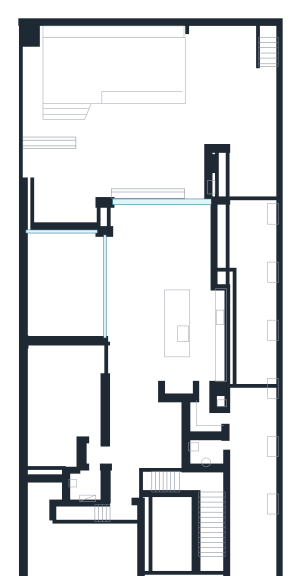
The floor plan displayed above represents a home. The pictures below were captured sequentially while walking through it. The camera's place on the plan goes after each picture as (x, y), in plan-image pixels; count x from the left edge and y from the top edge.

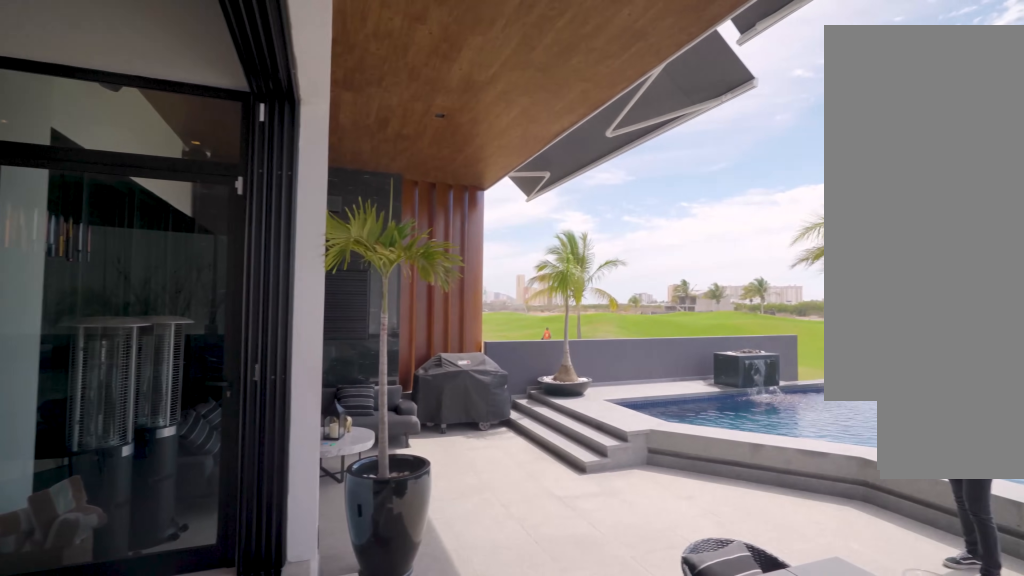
(147, 196)
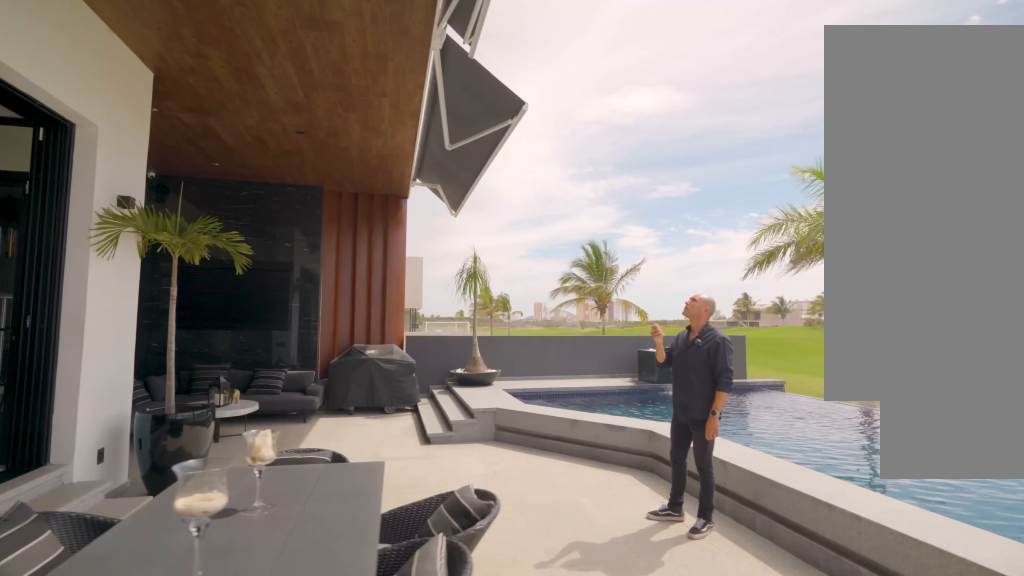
(196, 148)
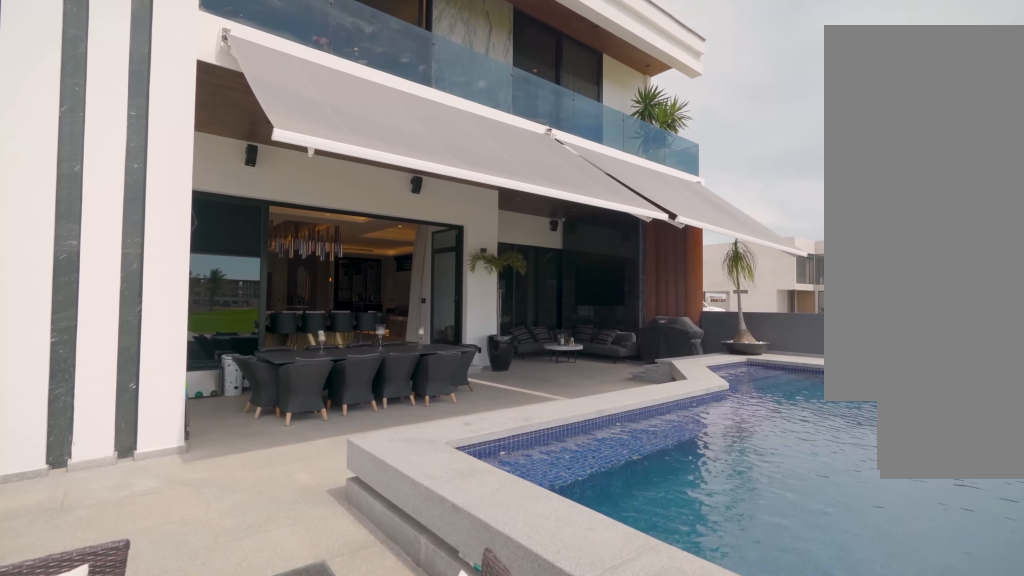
(209, 97)
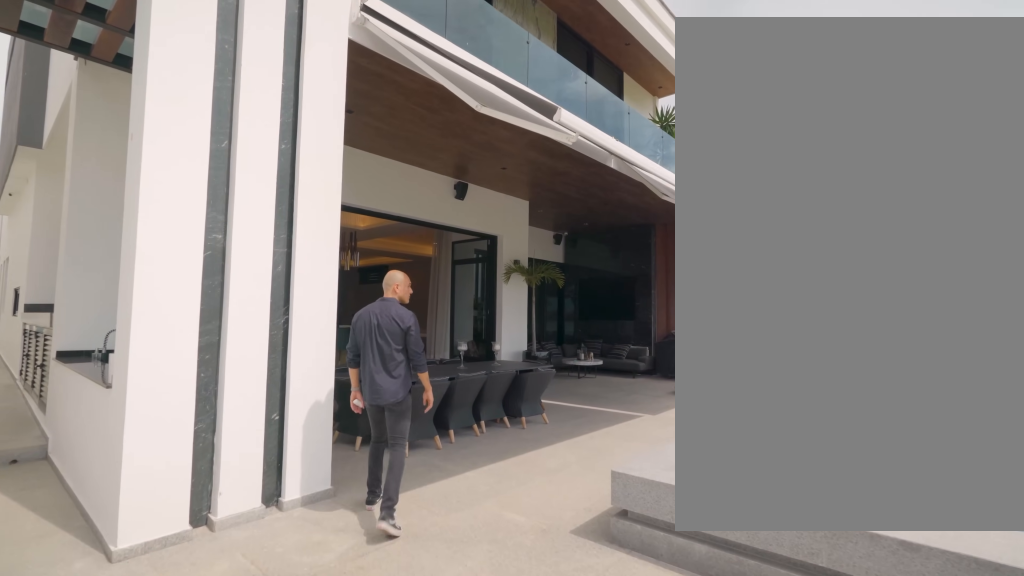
(209, 97)
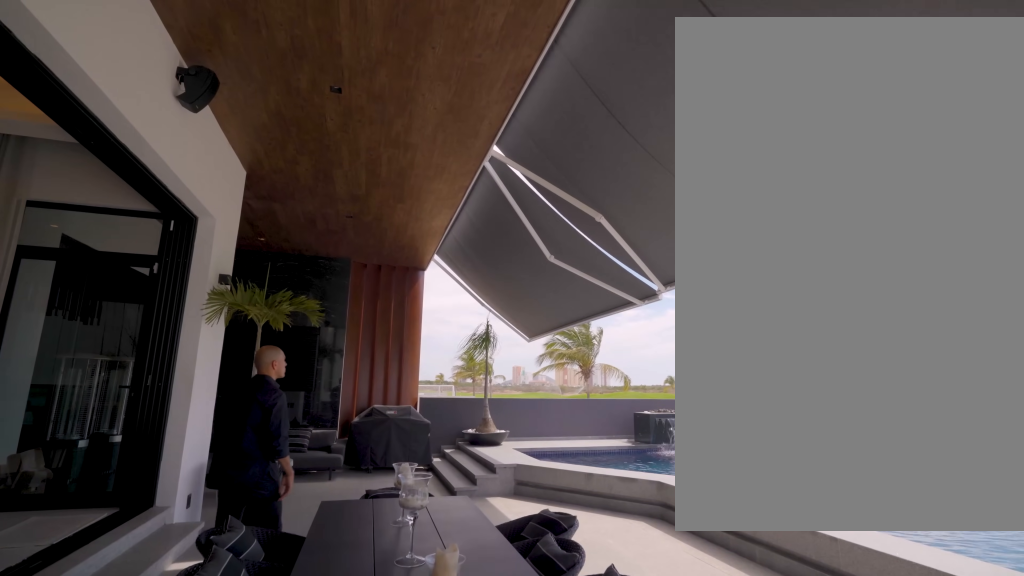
(201, 147)
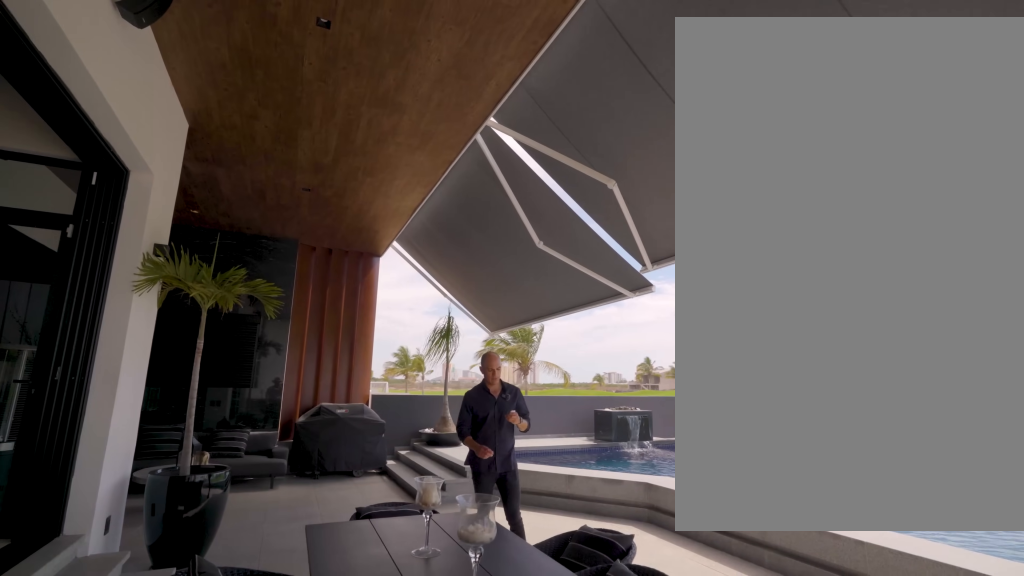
(201, 147)
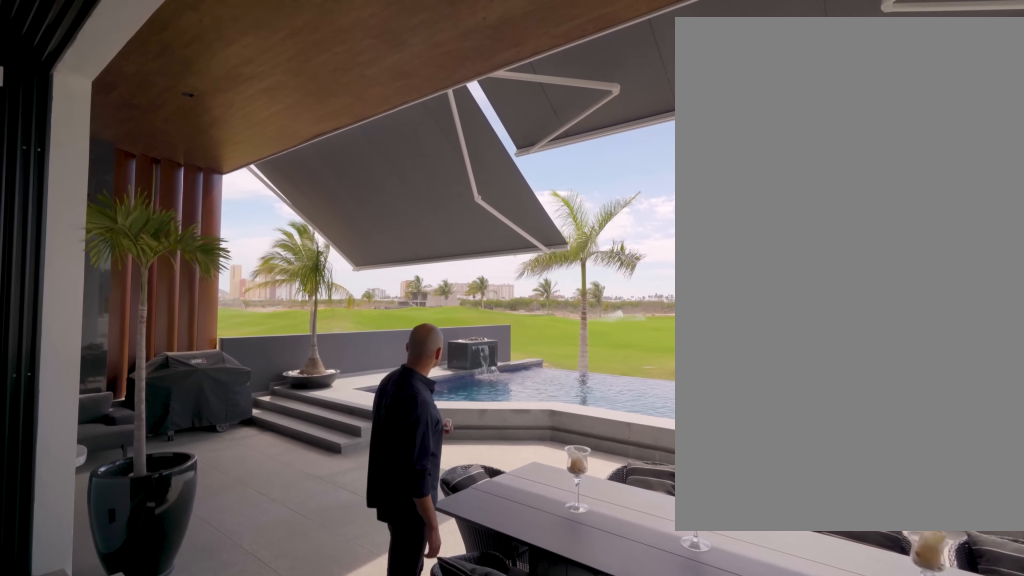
(150, 200)
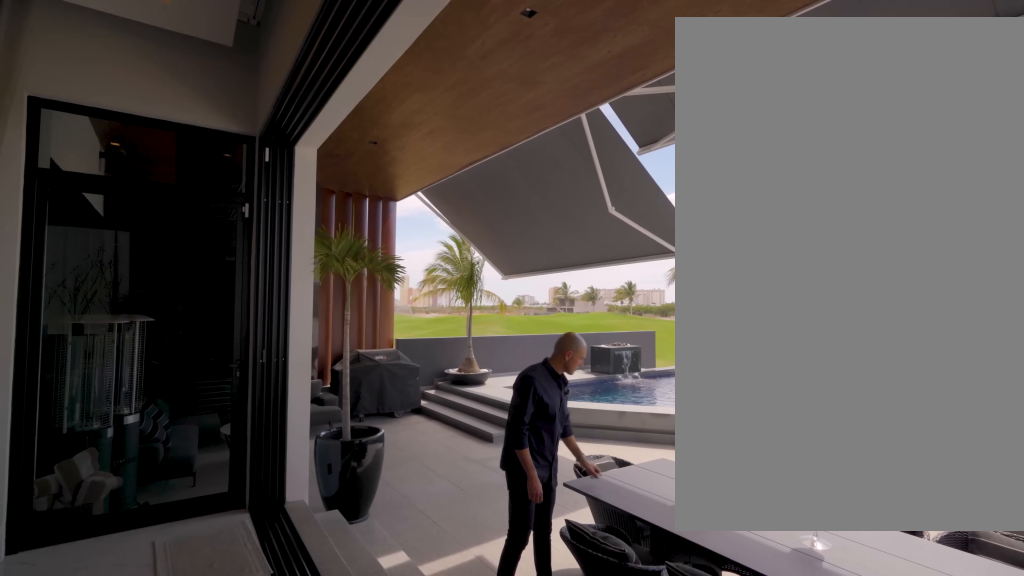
(185, 217)
